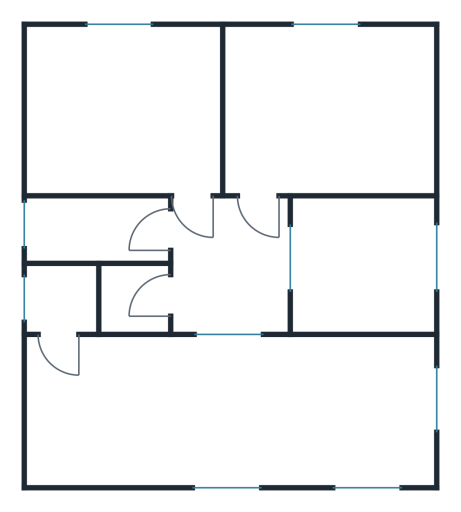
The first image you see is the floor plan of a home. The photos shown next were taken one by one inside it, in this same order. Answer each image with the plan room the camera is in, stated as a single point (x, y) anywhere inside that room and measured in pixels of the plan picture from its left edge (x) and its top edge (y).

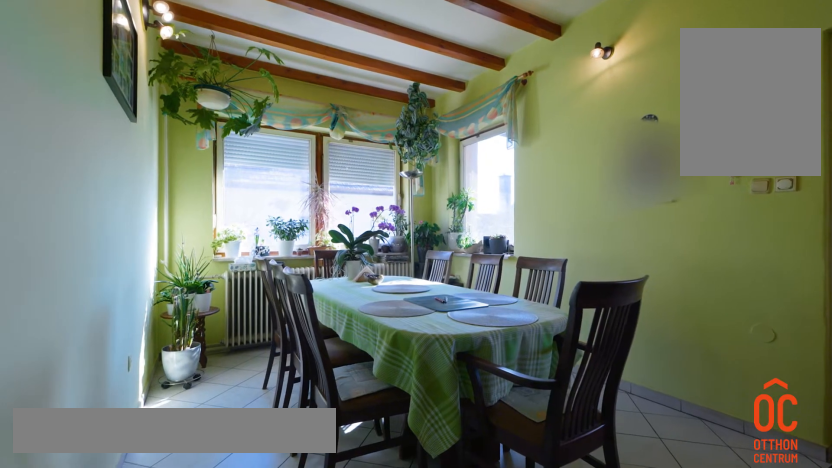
(261, 411)
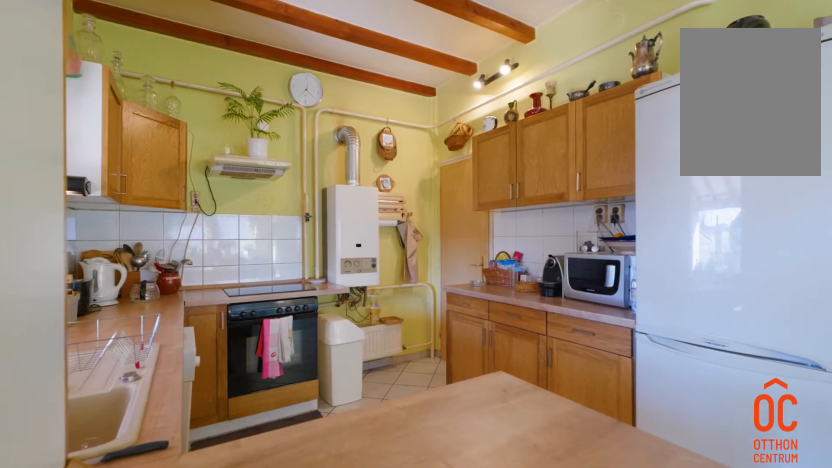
(261, 411)
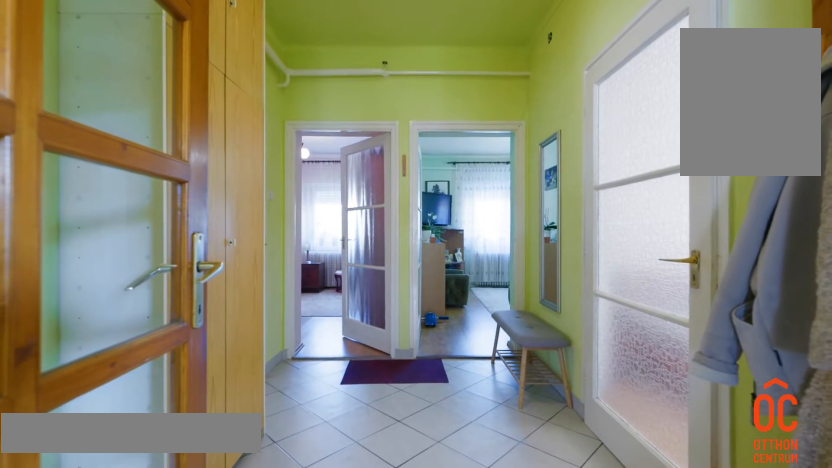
(234, 276)
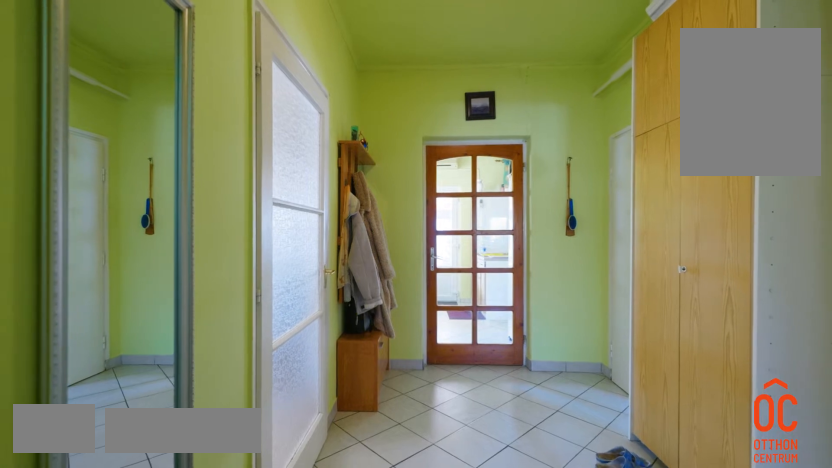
(232, 276)
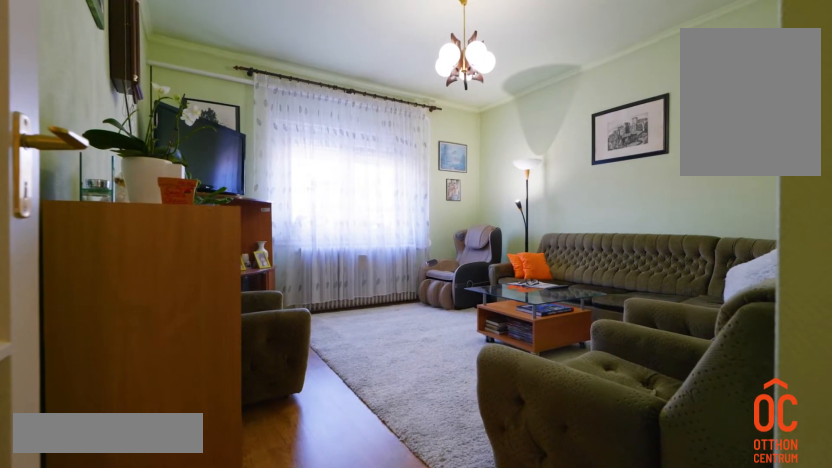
(365, 101)
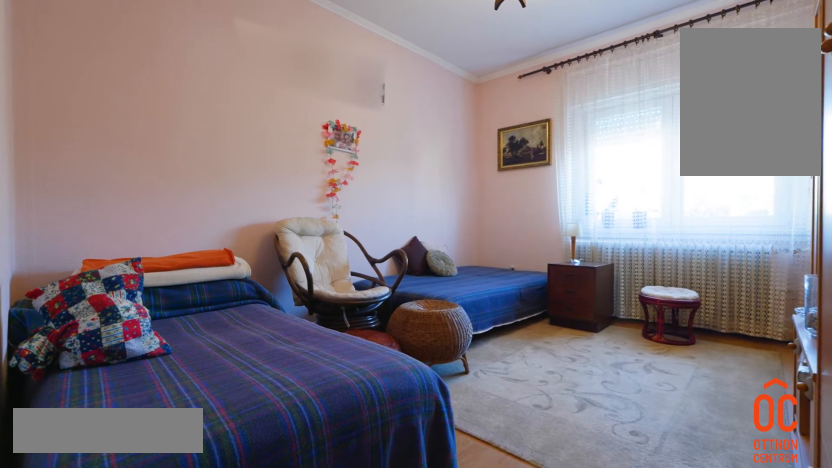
(138, 101)
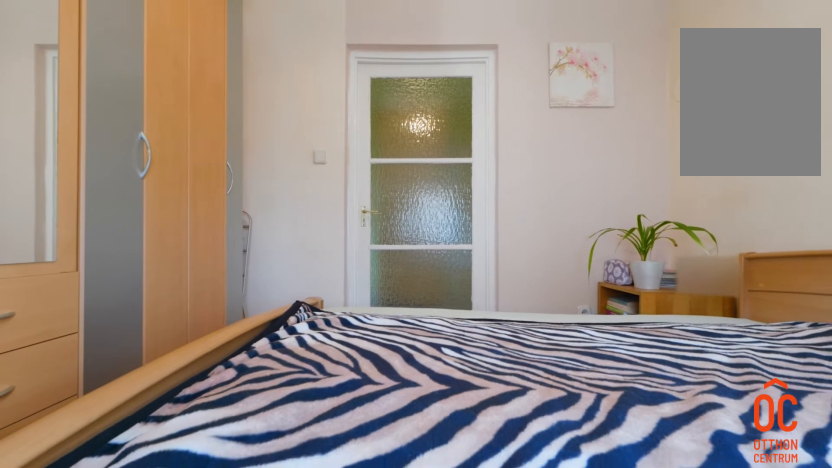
(375, 260)
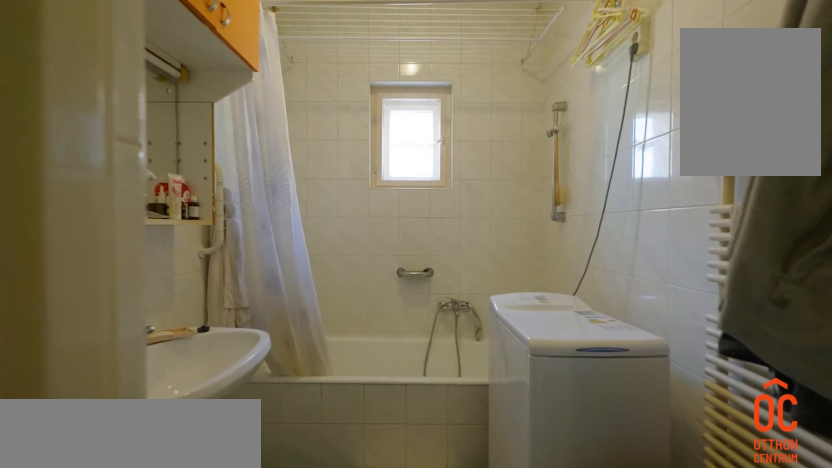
(131, 229)
